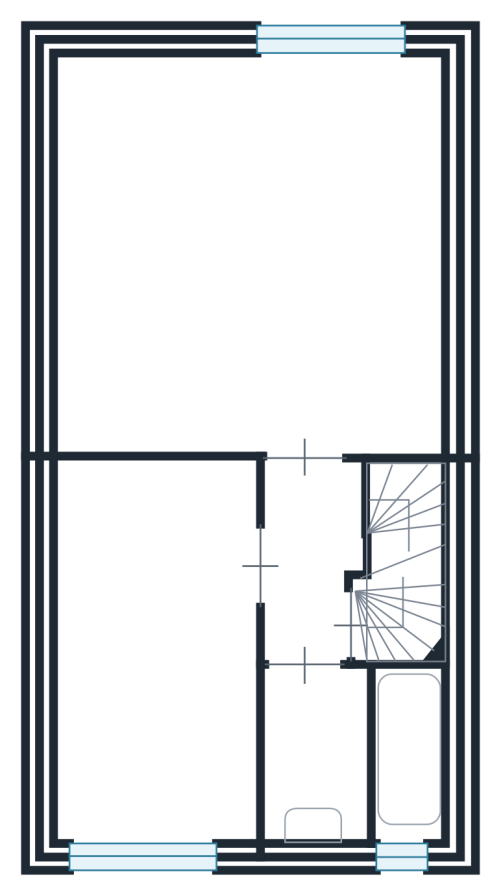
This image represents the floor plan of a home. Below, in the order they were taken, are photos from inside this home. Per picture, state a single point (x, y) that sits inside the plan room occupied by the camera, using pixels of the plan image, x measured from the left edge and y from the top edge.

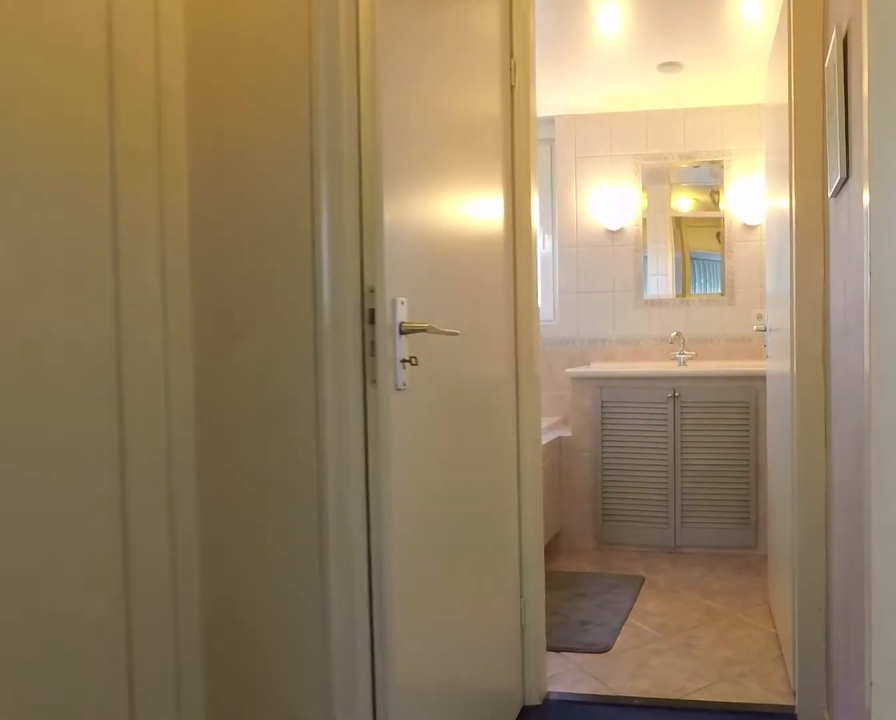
(309, 554)
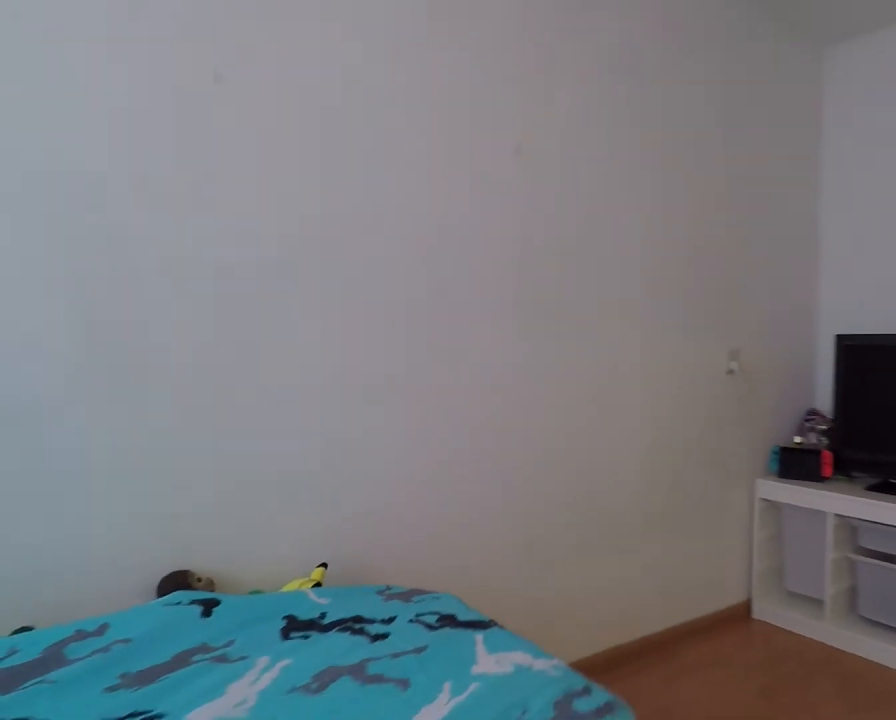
(92, 633)
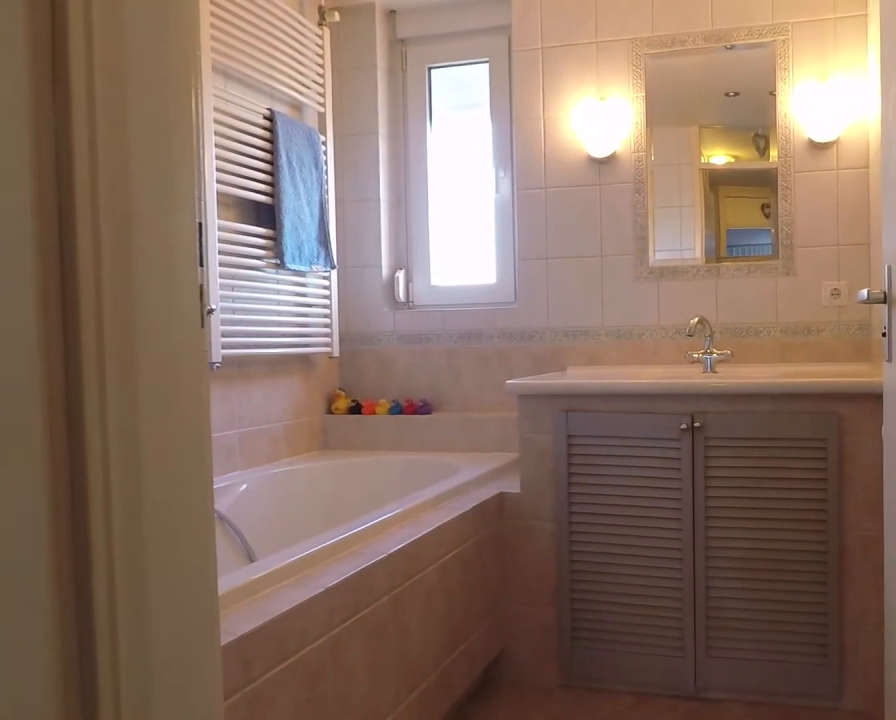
(309, 554)
